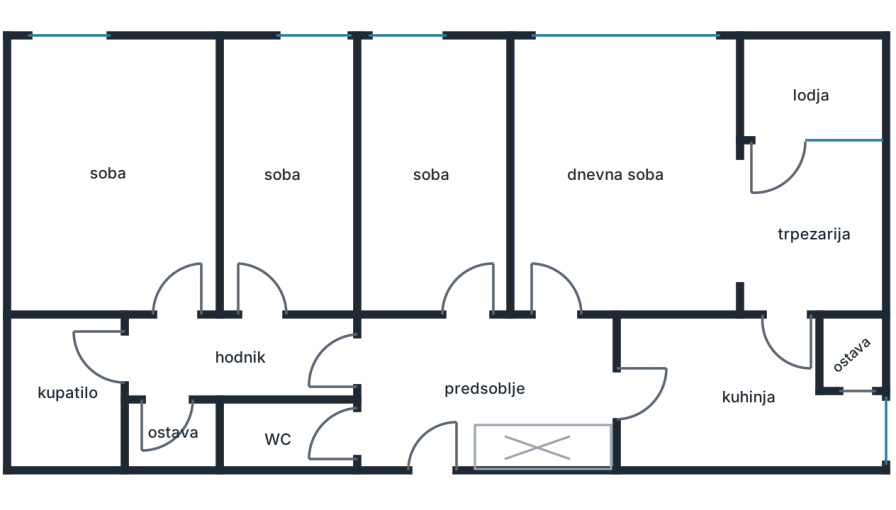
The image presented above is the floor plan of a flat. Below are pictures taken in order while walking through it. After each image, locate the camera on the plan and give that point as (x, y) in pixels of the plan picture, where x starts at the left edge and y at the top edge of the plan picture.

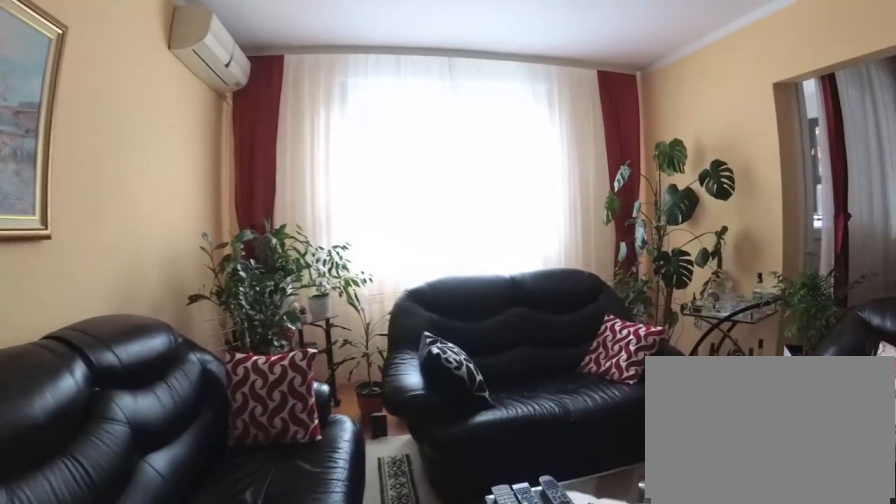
(574, 240)
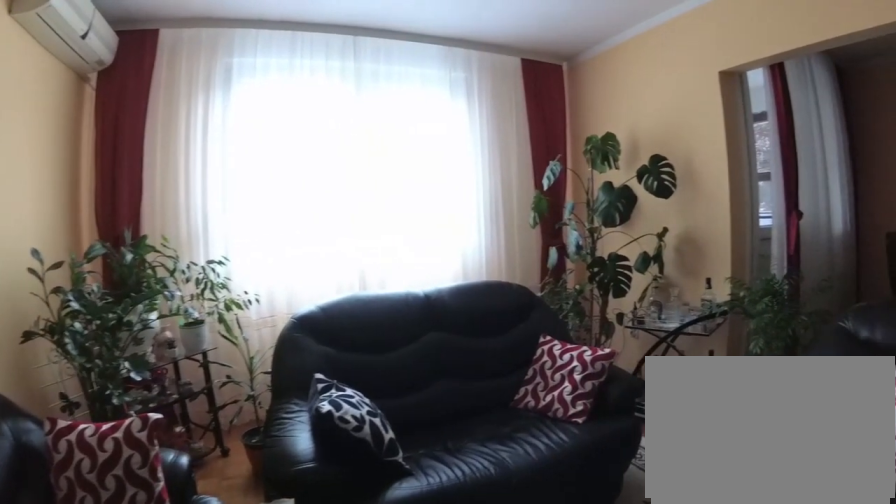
(573, 192)
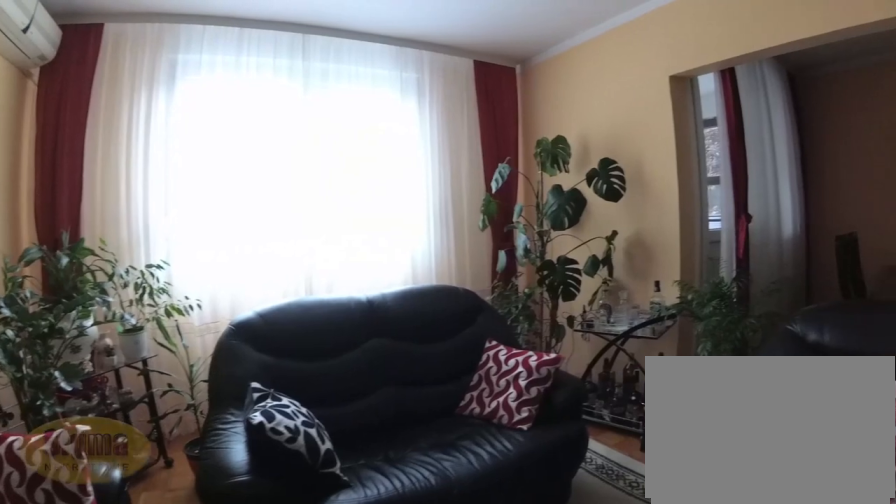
(572, 192)
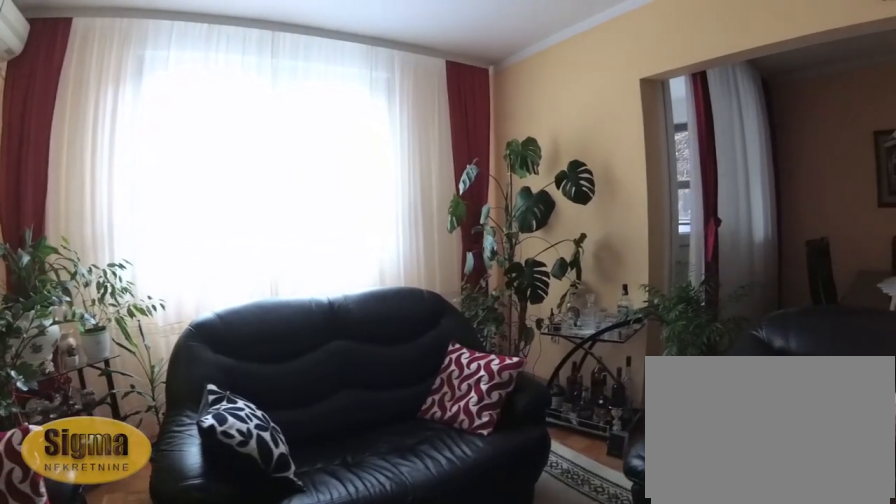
(568, 192)
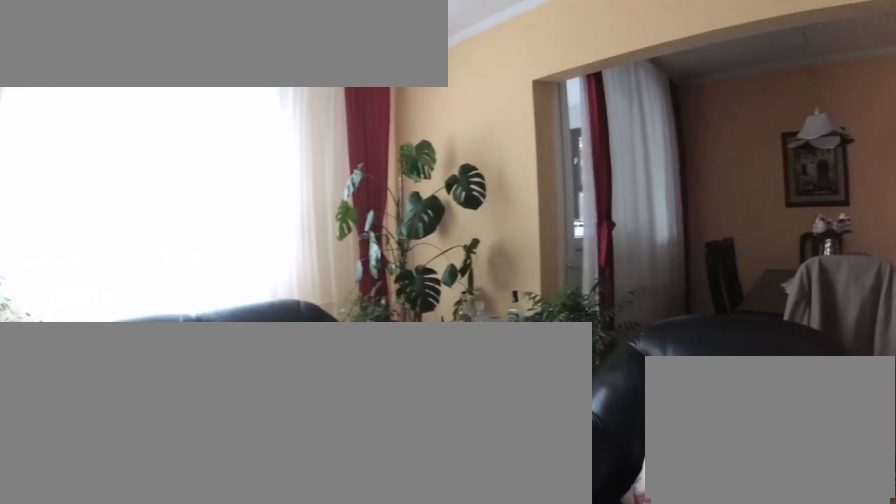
(561, 188)
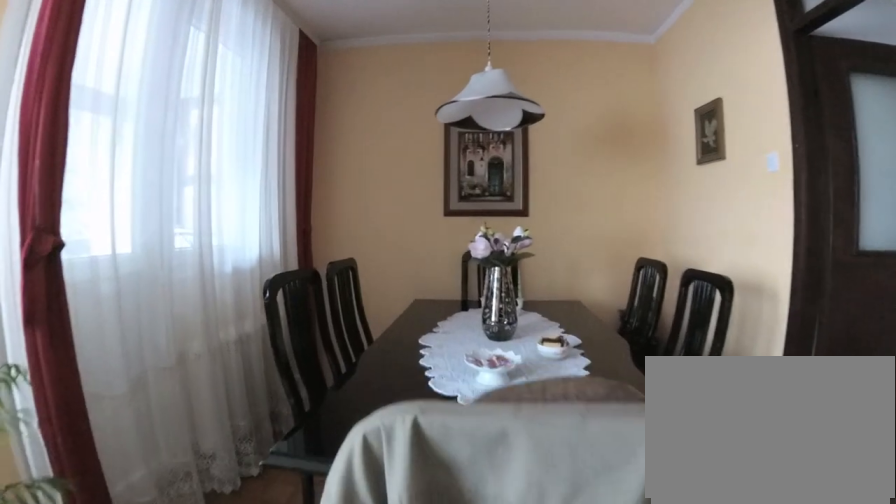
(639, 188)
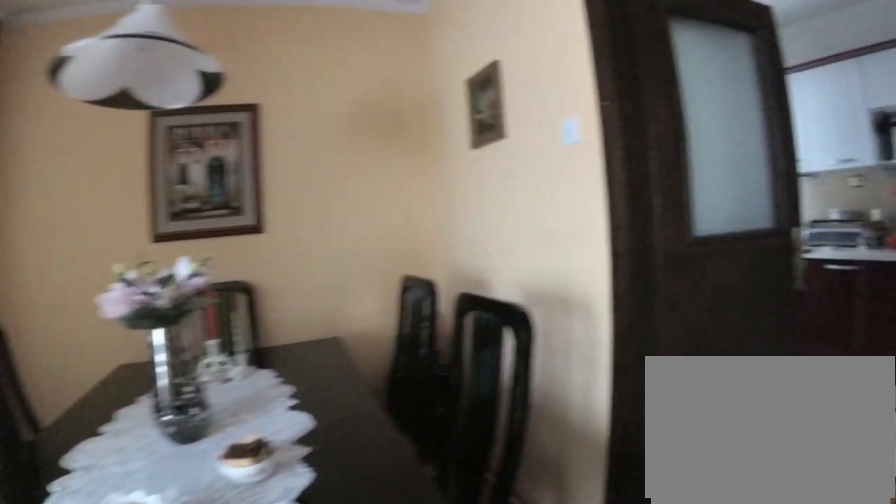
(717, 208)
